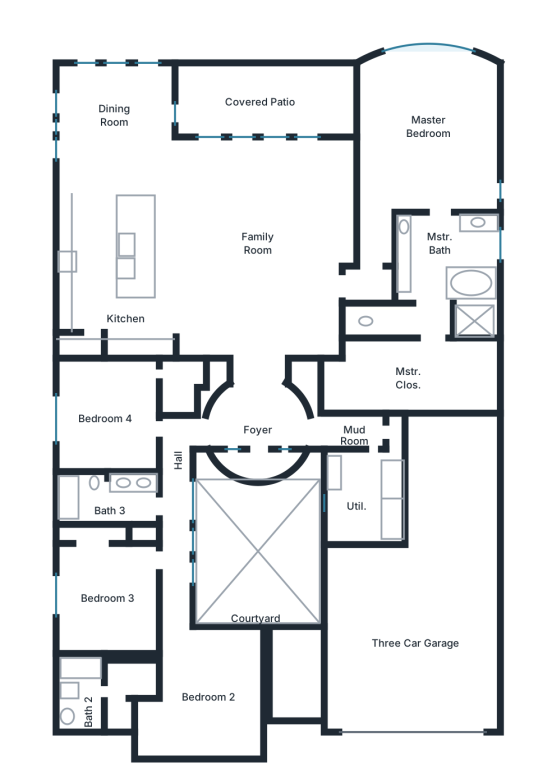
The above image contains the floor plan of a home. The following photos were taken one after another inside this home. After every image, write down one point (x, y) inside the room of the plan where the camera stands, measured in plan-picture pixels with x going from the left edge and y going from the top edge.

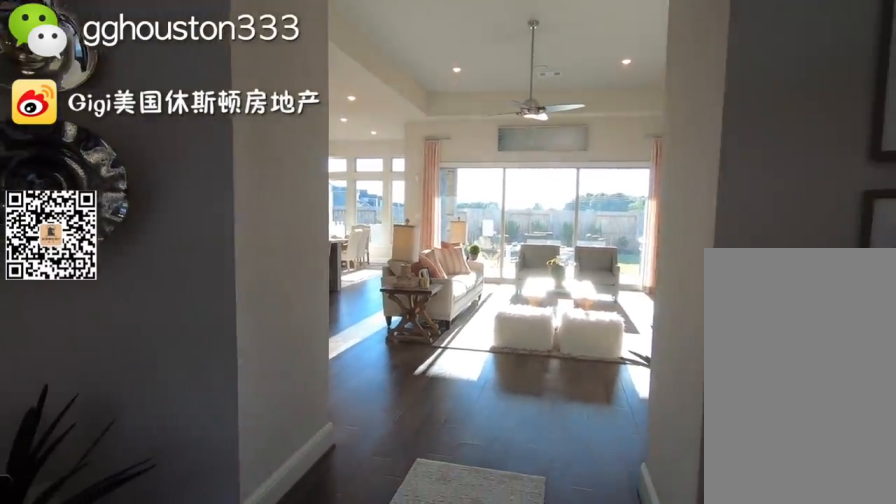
(259, 426)
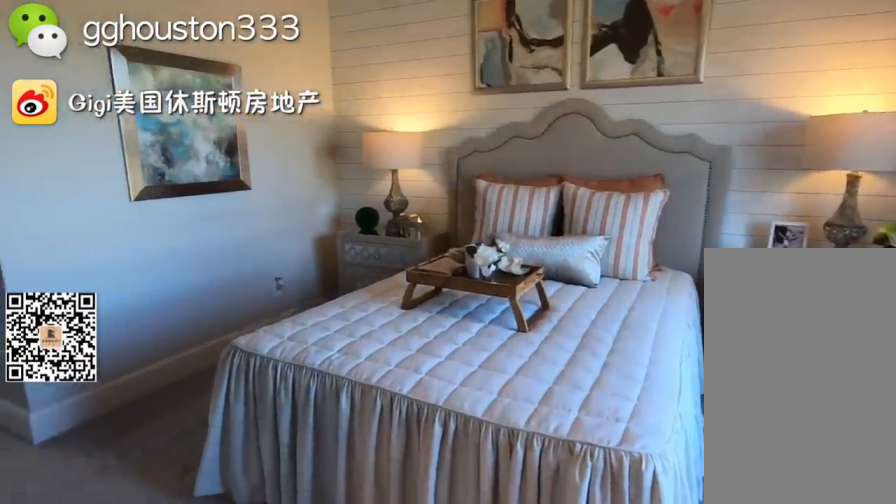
(203, 692)
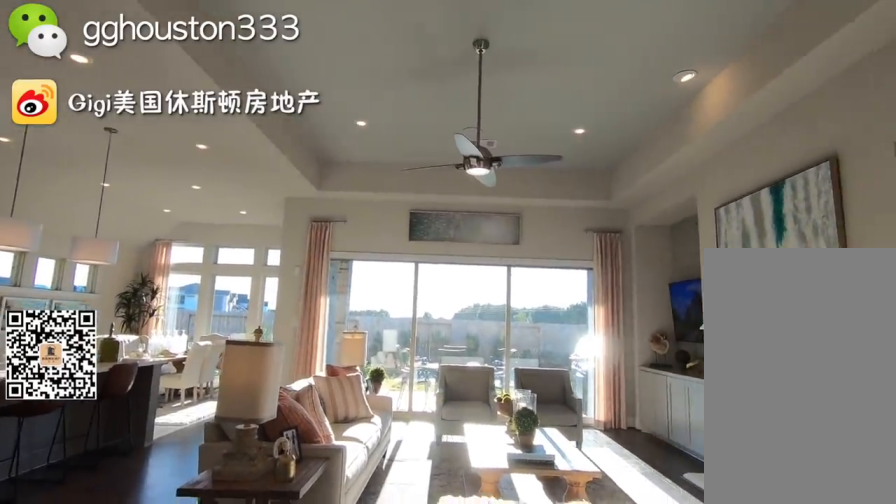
(256, 243)
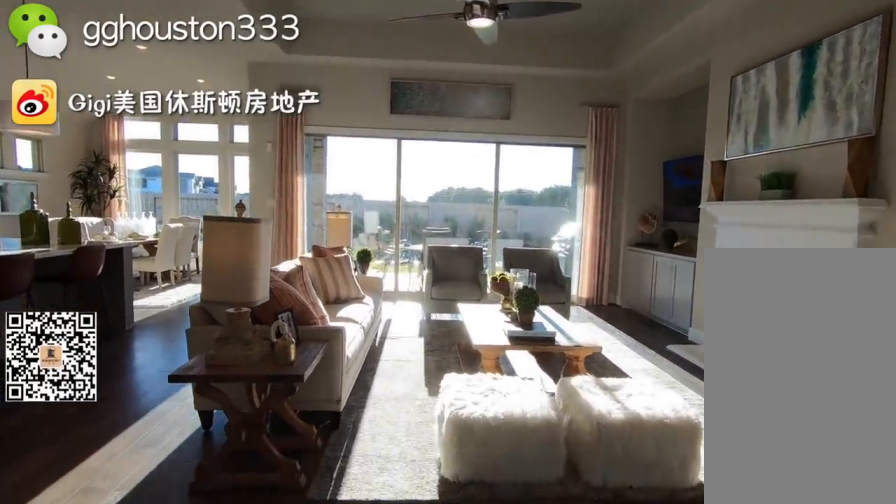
(256, 243)
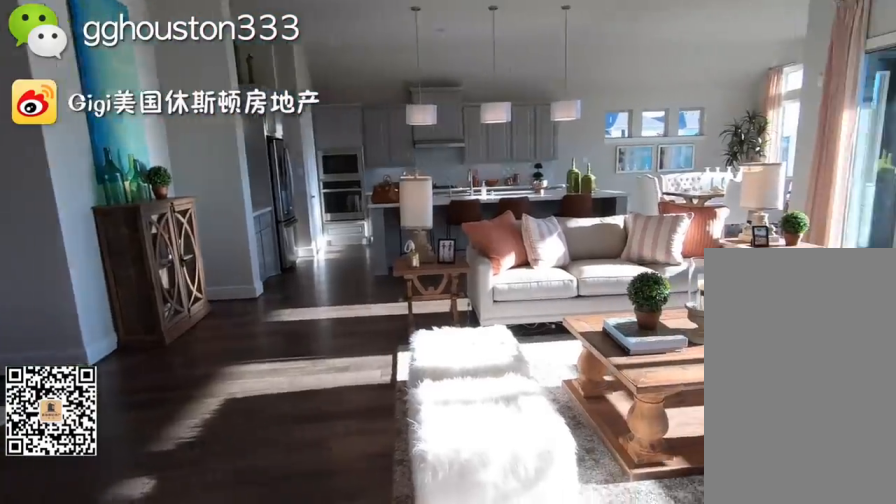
(256, 240)
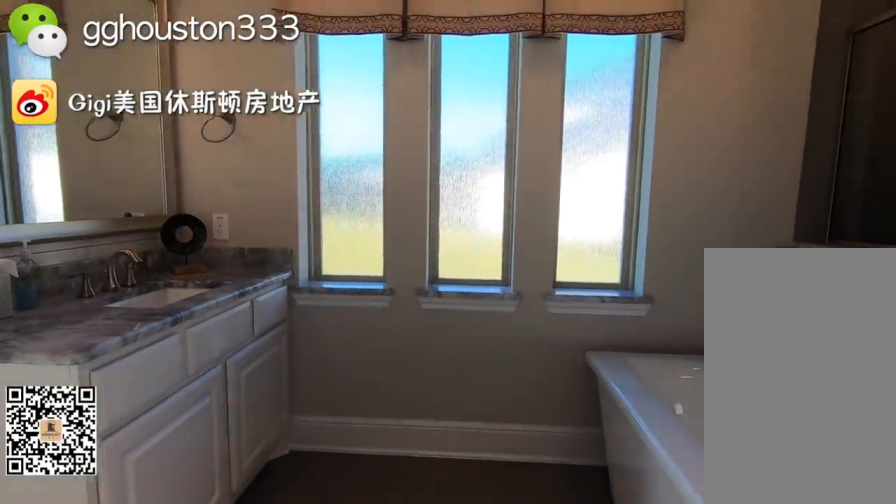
(439, 258)
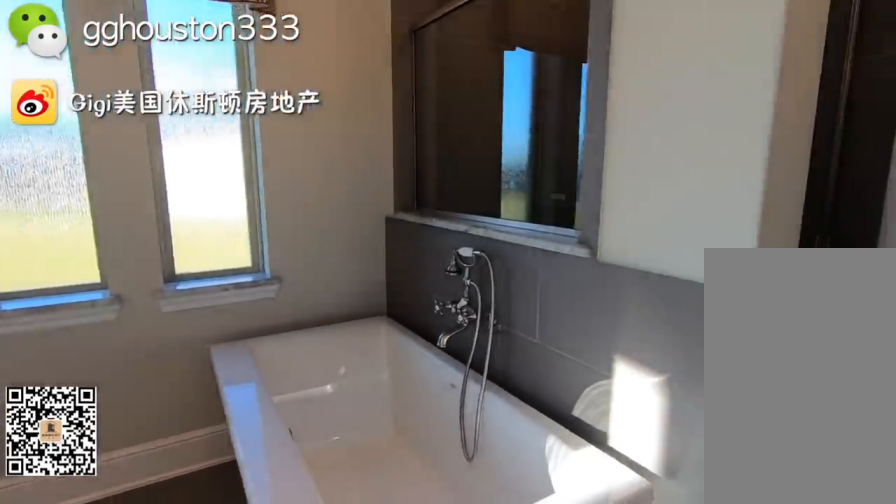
(439, 258)
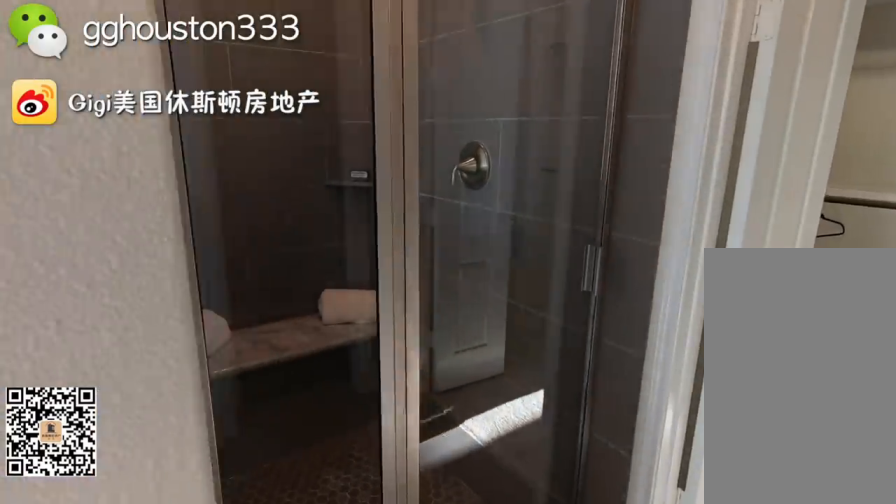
(439, 258)
